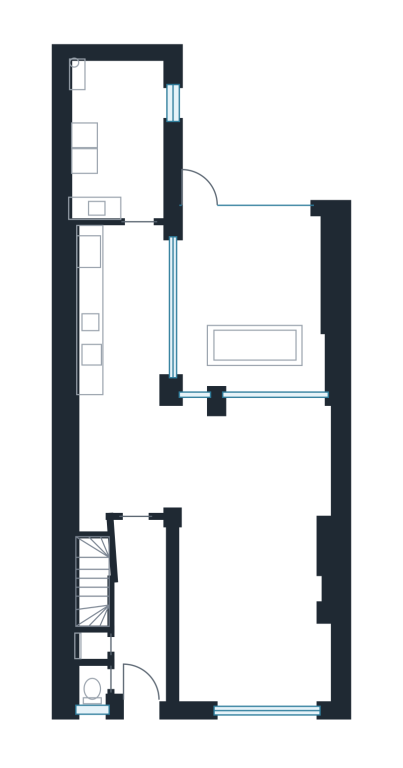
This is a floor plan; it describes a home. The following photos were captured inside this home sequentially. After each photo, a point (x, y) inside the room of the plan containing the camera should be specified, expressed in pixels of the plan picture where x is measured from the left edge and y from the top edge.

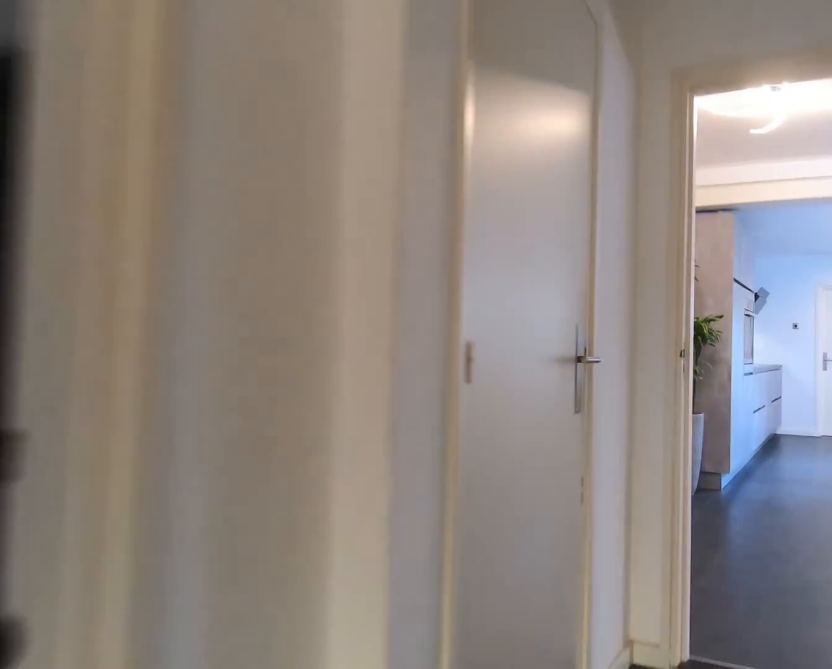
(140, 608)
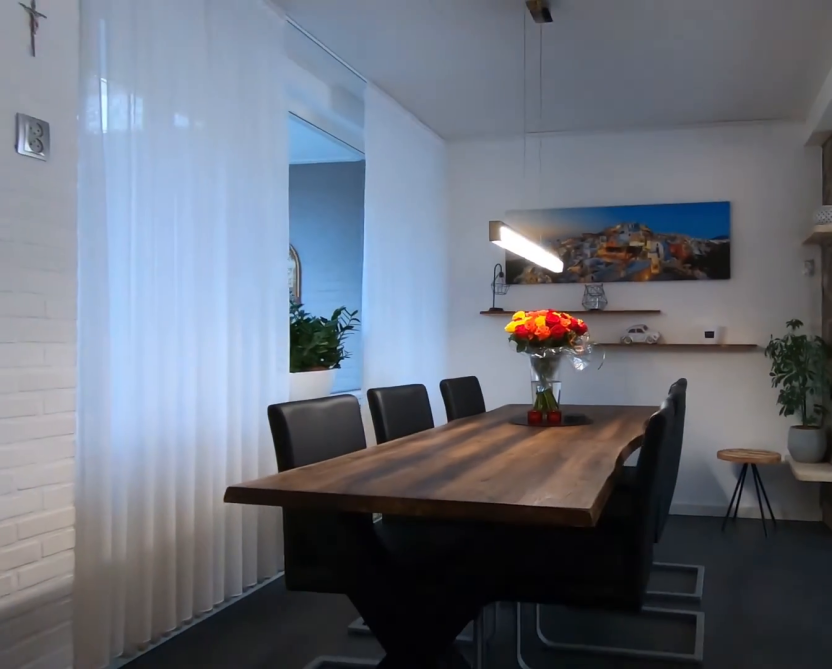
(204, 457)
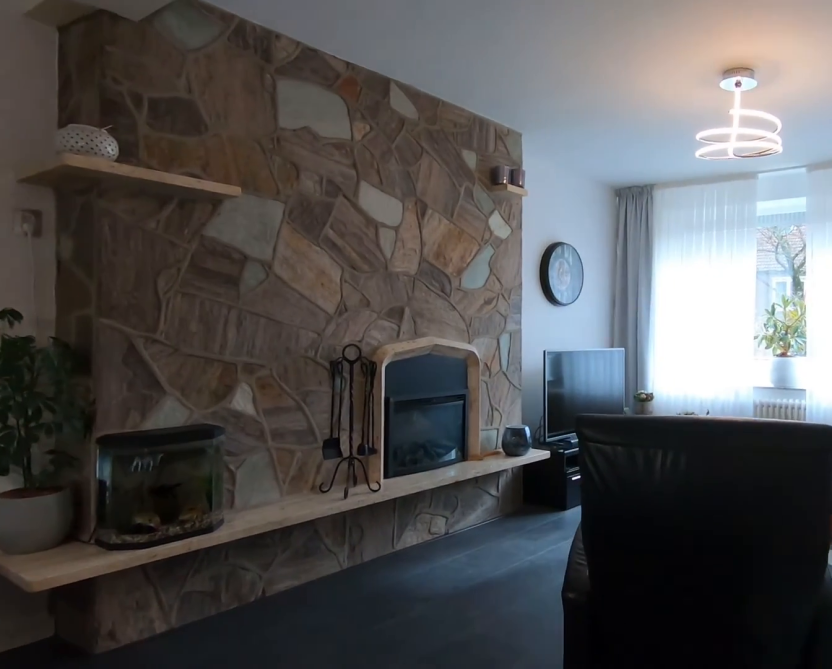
(204, 457)
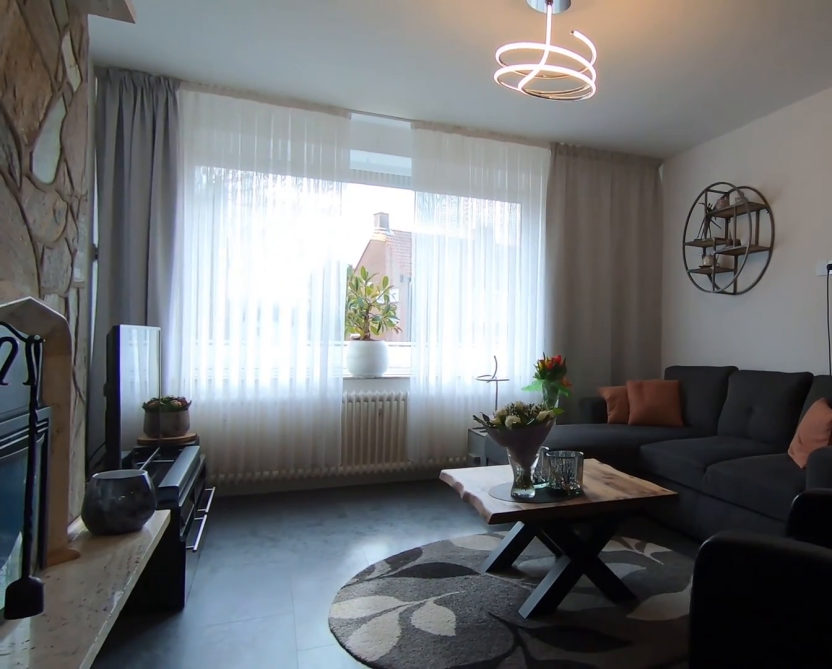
(251, 613)
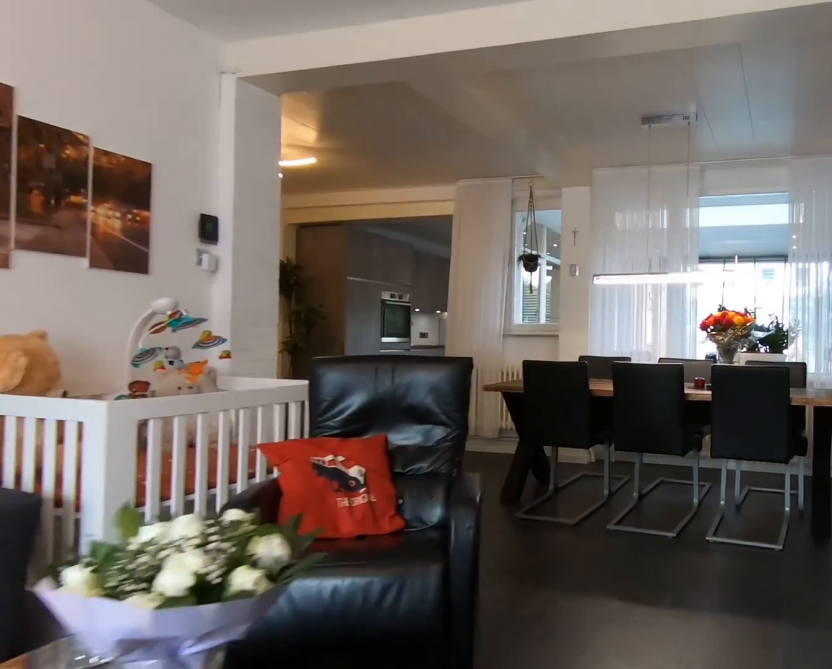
(251, 613)
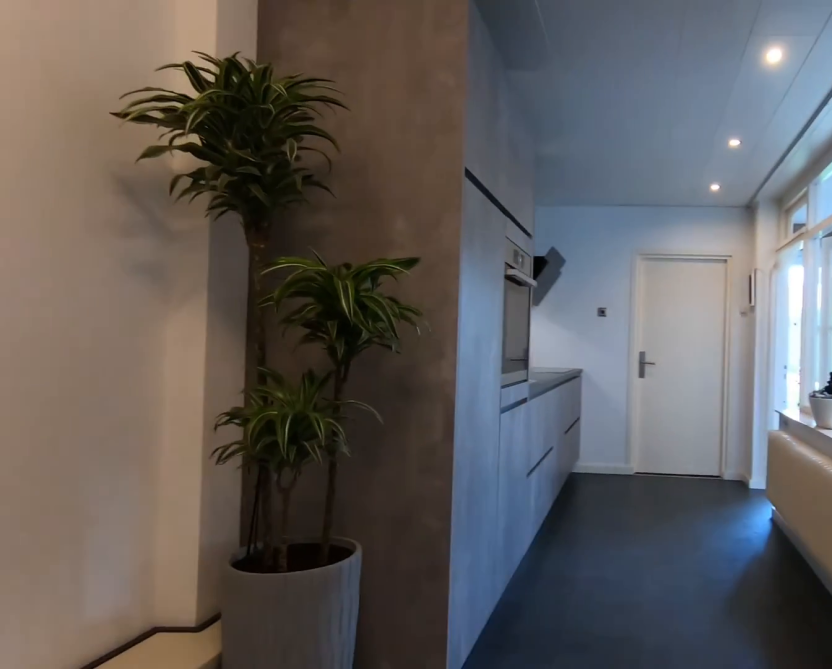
(204, 457)
